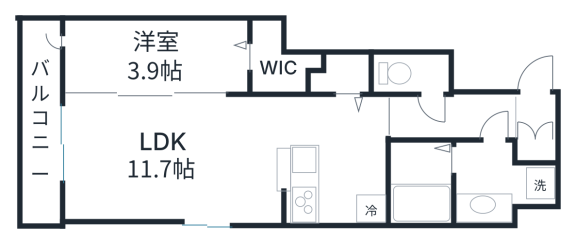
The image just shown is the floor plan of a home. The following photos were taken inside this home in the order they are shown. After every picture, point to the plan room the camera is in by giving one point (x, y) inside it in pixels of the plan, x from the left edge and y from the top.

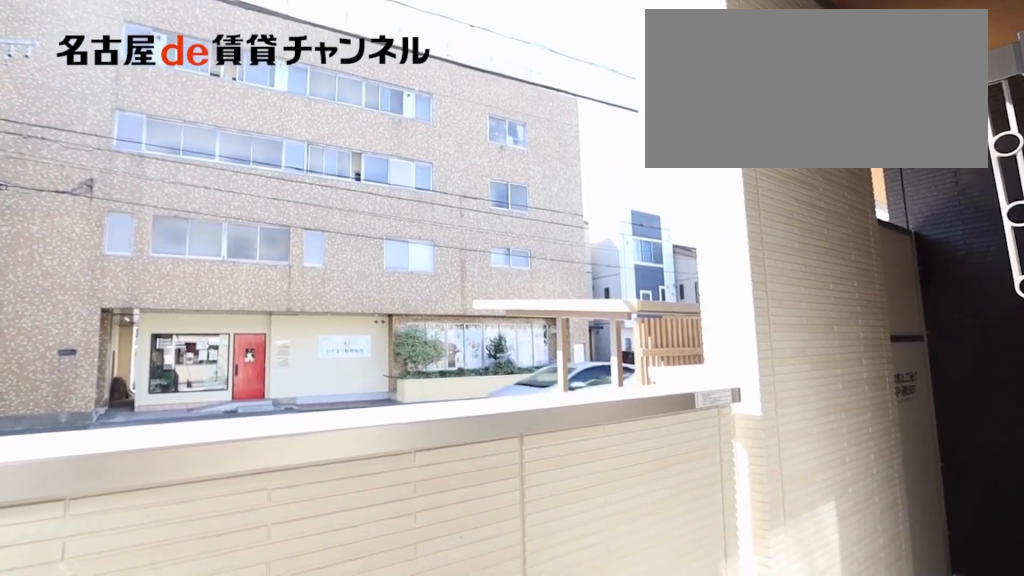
(43, 123)
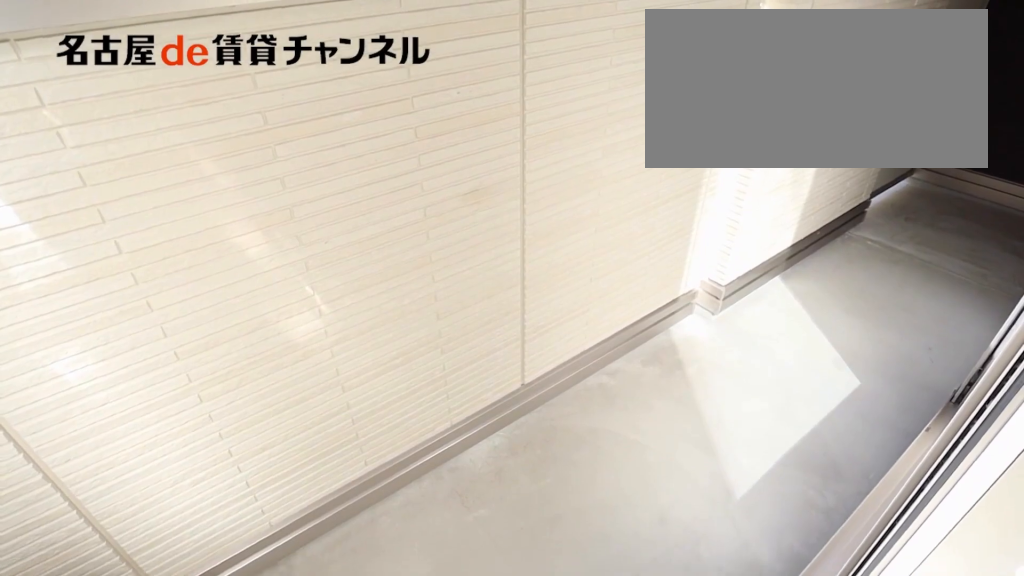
(43, 123)
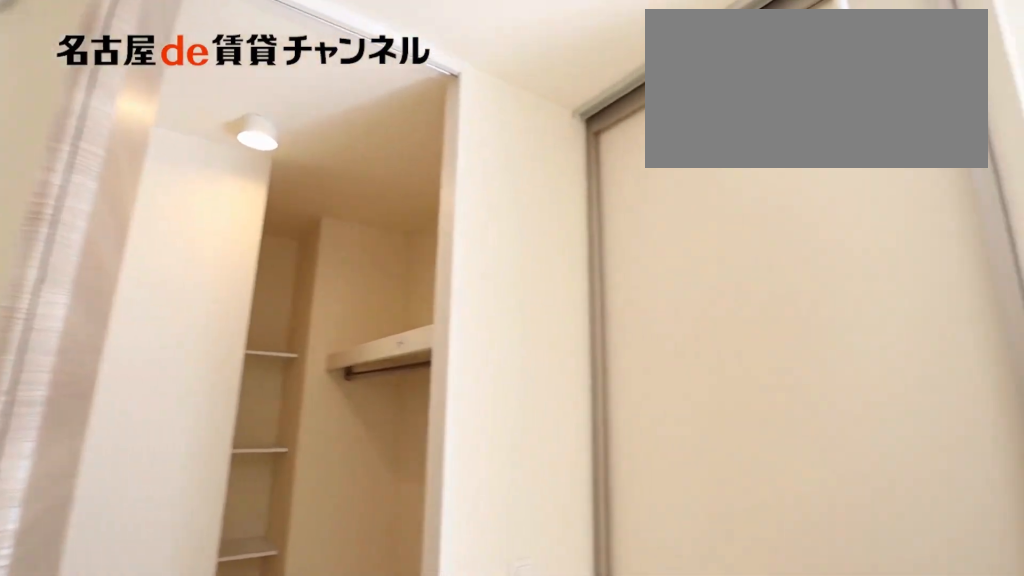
(156, 57)
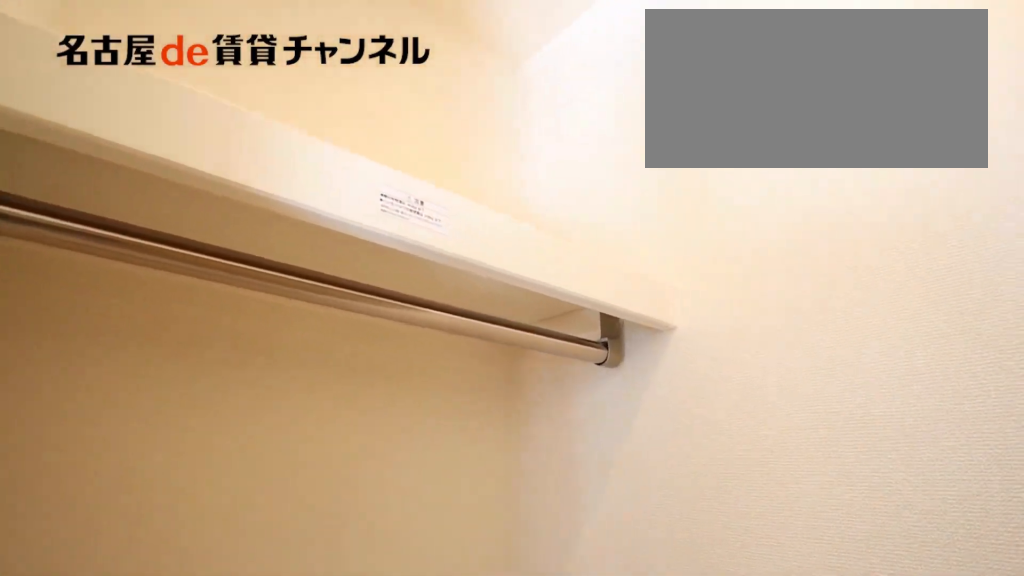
(277, 63)
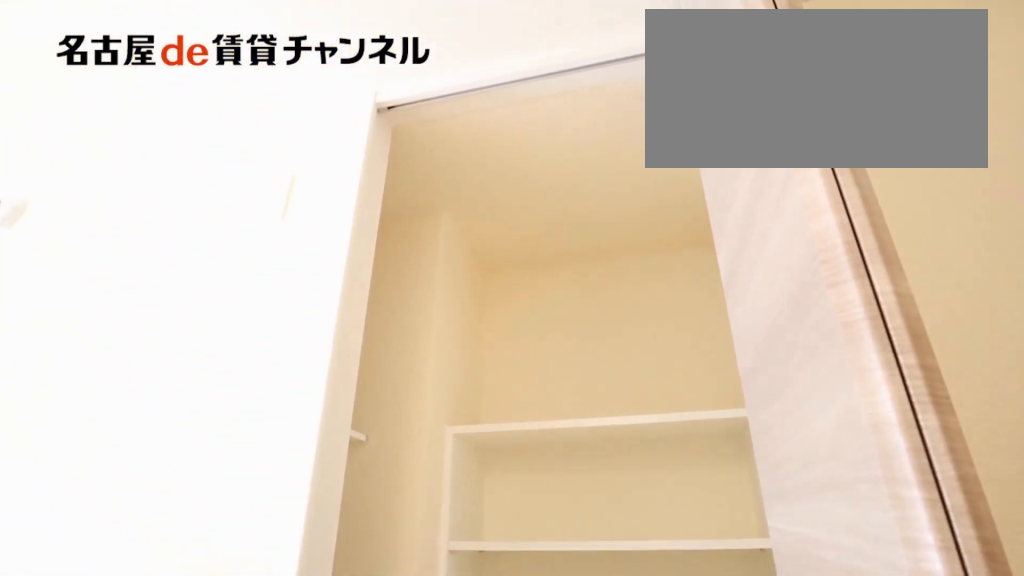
(339, 77)
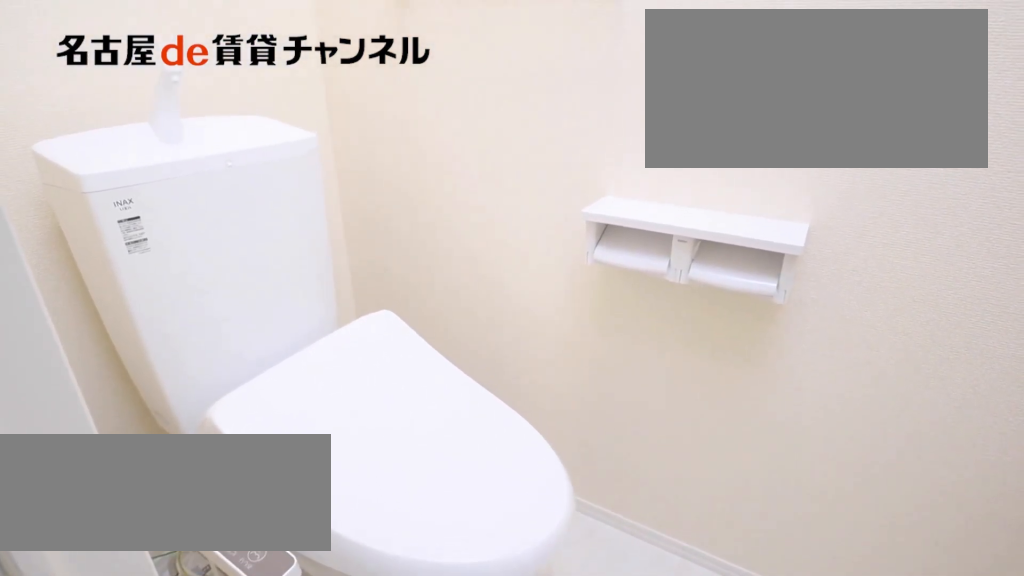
(412, 73)
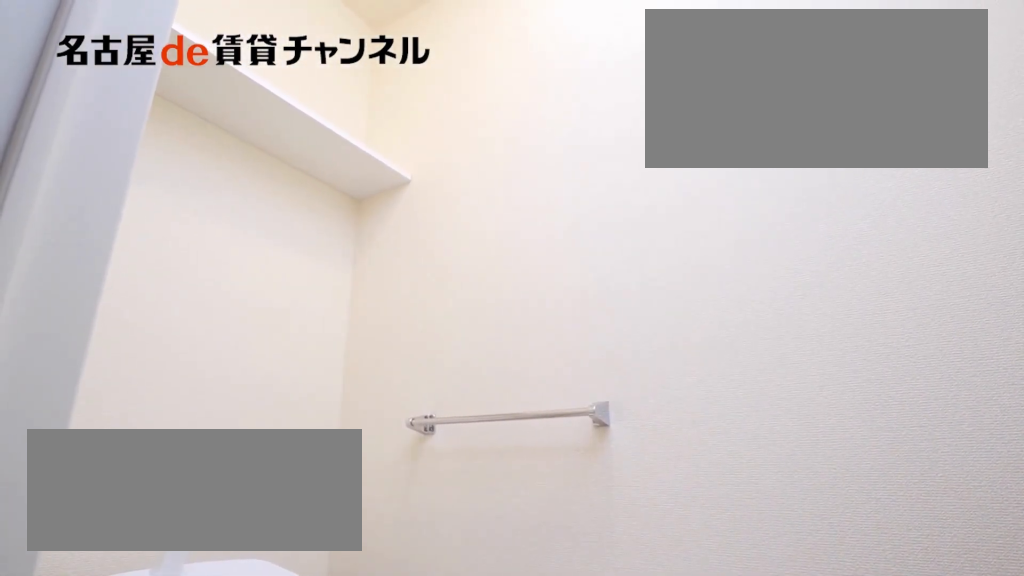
(412, 73)
